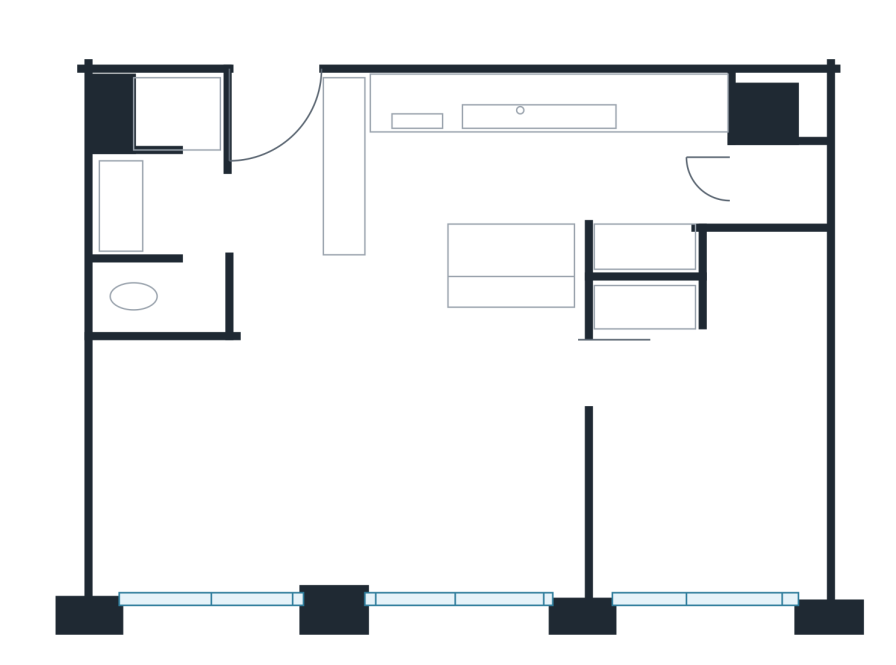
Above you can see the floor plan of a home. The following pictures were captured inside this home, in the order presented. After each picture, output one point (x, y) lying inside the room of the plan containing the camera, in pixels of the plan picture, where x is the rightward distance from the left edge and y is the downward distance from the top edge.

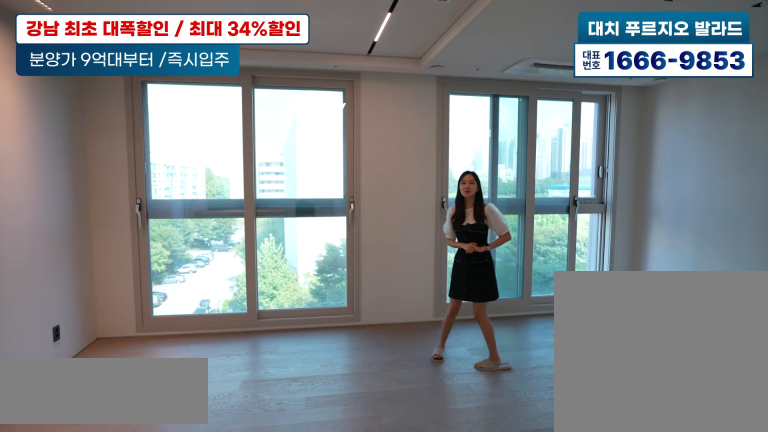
(303, 430)
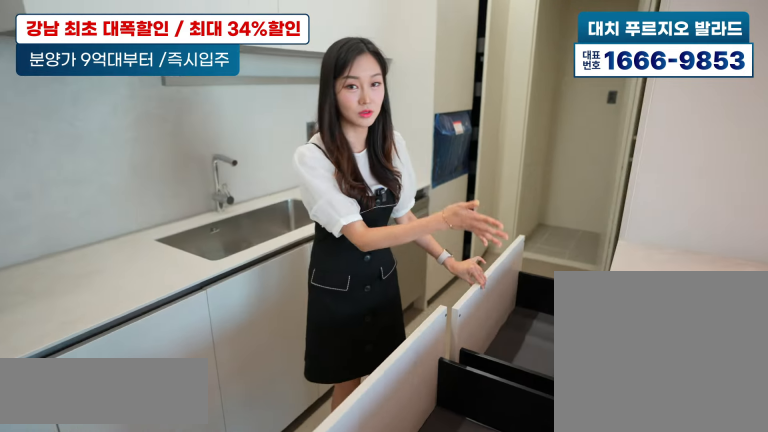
(569, 164)
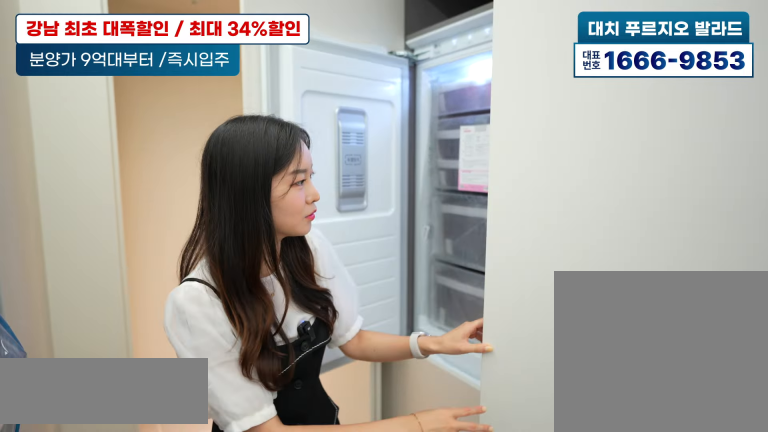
(569, 164)
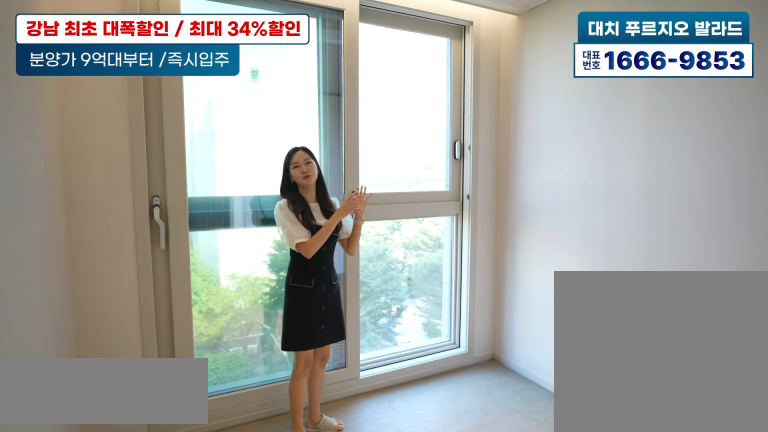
(700, 452)
